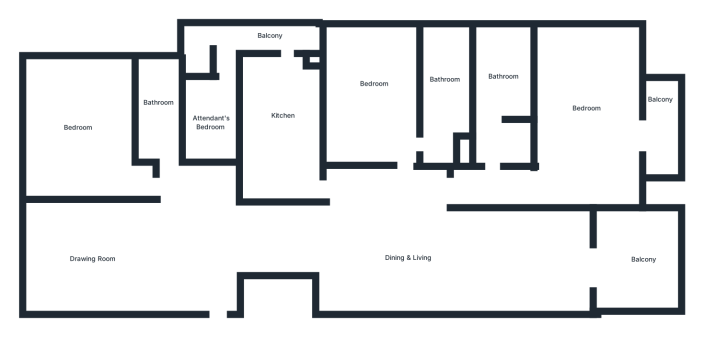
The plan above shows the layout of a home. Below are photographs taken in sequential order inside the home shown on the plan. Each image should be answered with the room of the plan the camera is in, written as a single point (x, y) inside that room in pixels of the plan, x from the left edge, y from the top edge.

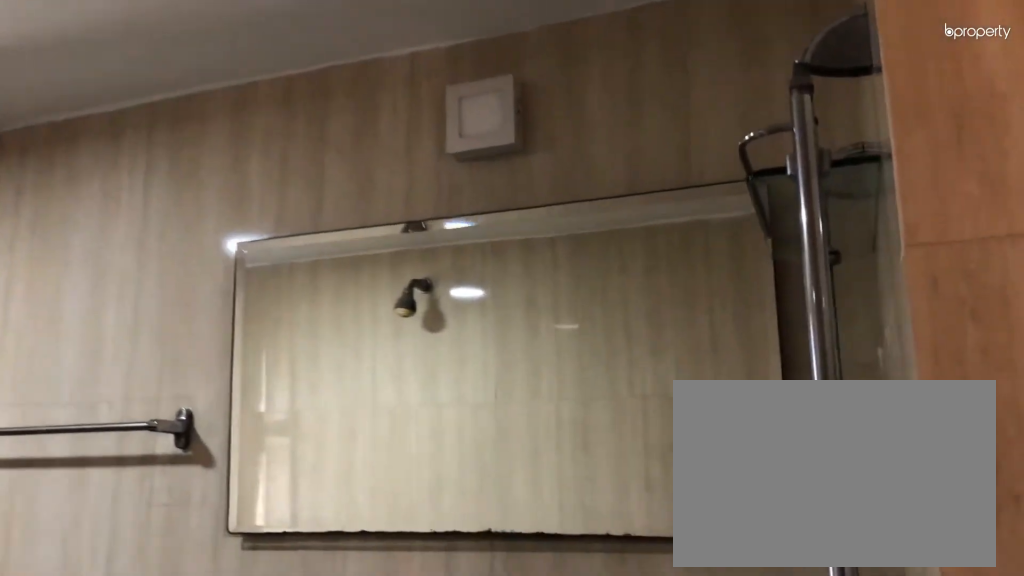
(447, 69)
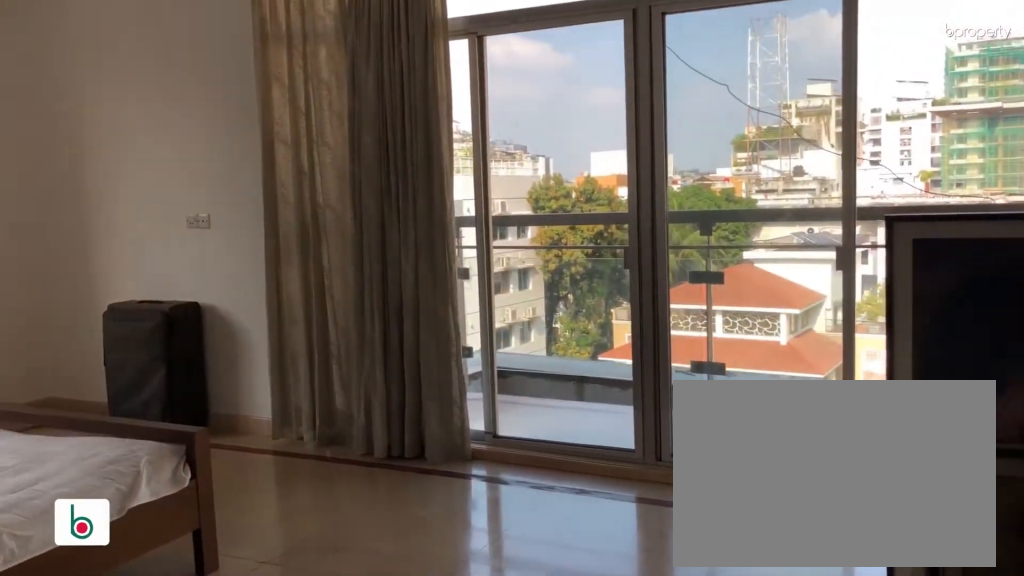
(588, 100)
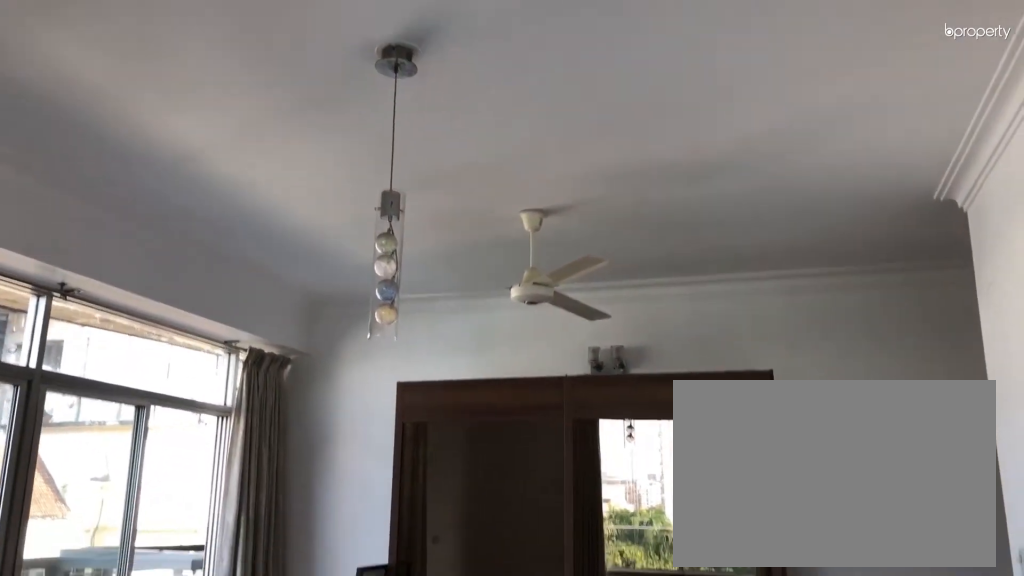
(588, 100)
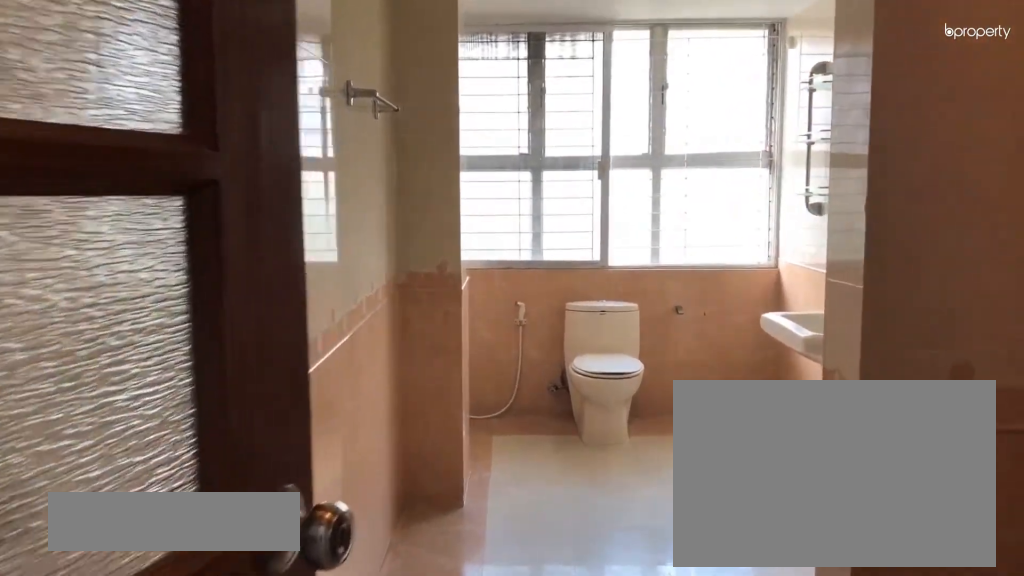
(490, 160)
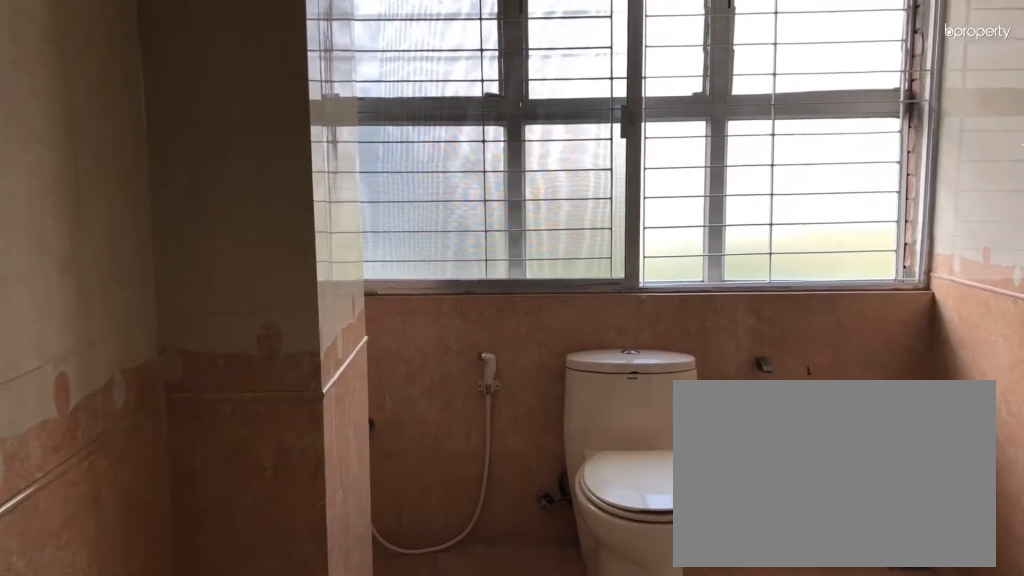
(503, 73)
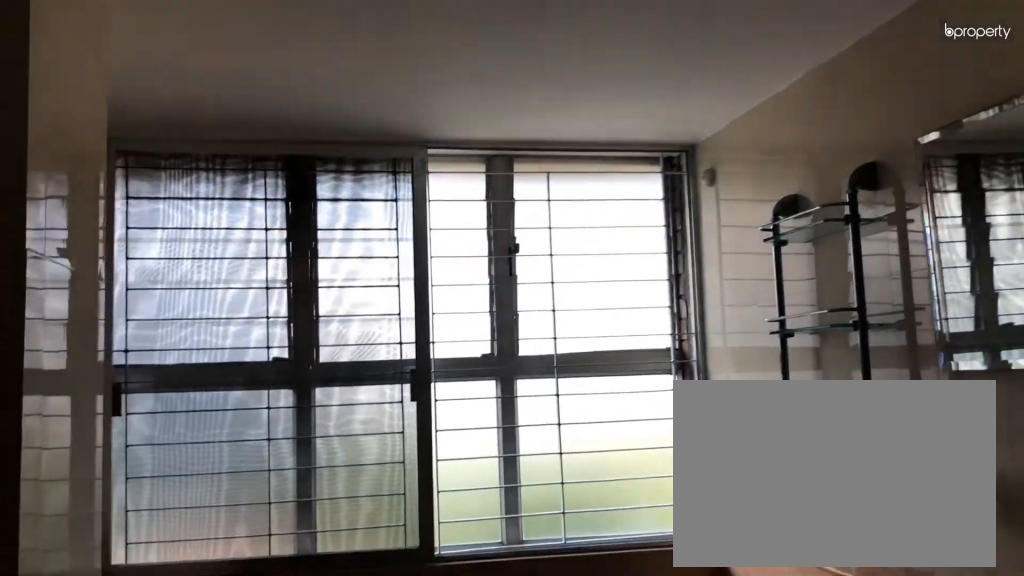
(503, 73)
